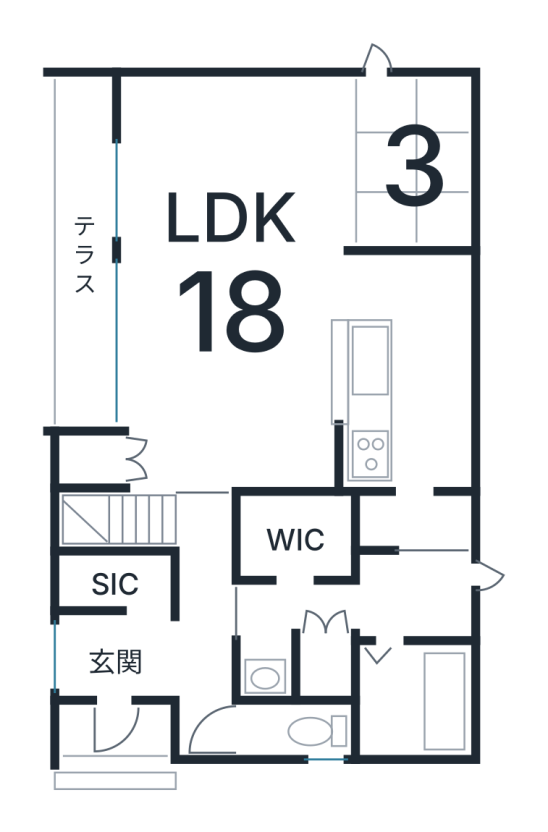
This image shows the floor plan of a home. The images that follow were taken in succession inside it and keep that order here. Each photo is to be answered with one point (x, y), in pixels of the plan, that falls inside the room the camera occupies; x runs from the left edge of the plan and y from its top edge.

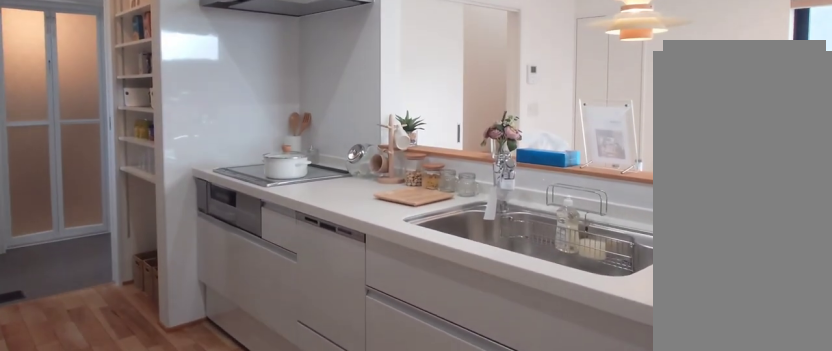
(412, 402)
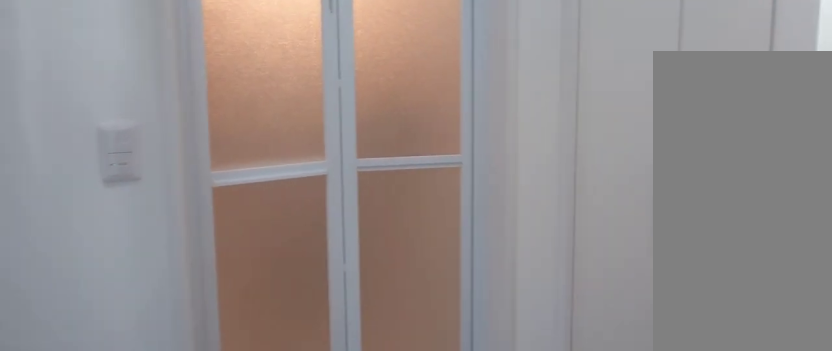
(378, 595)
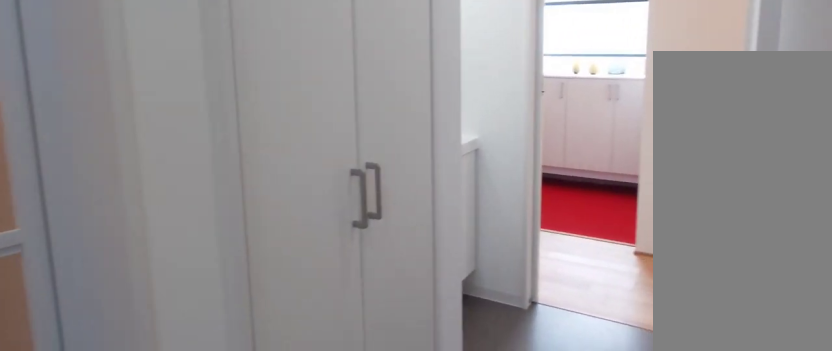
(378, 595)
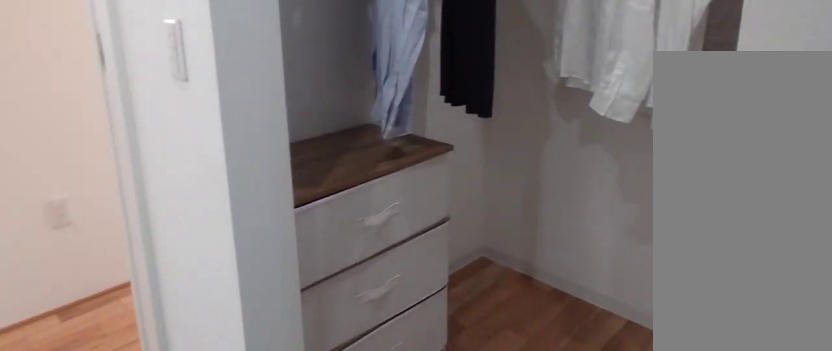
(287, 538)
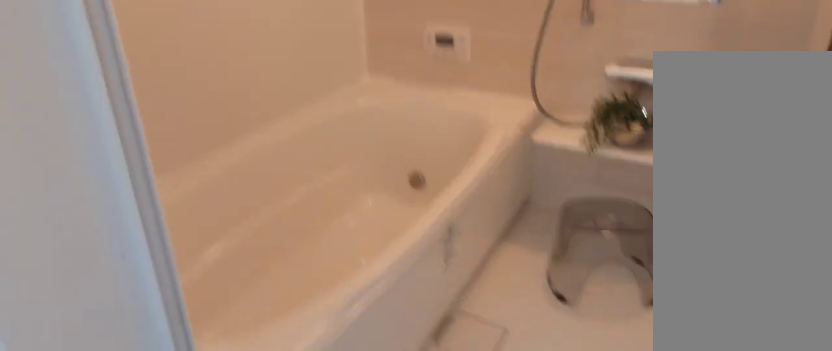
(402, 713)
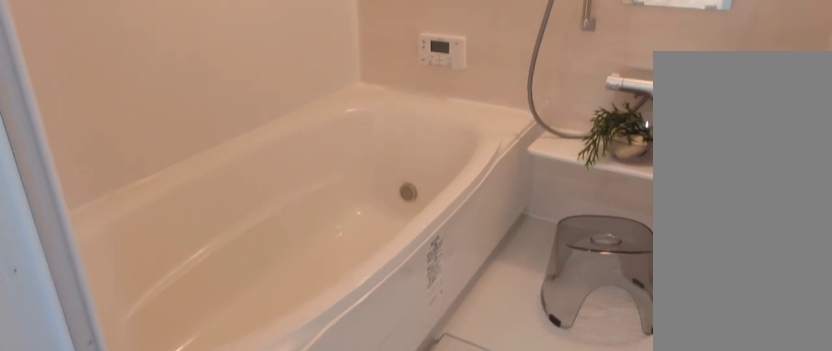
(402, 713)
